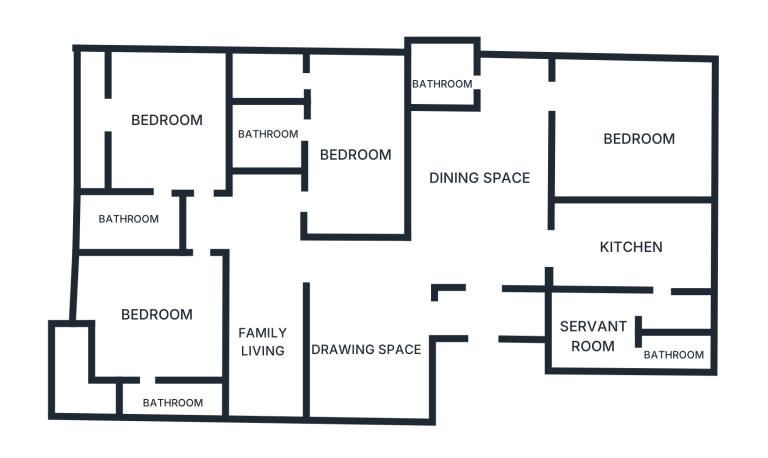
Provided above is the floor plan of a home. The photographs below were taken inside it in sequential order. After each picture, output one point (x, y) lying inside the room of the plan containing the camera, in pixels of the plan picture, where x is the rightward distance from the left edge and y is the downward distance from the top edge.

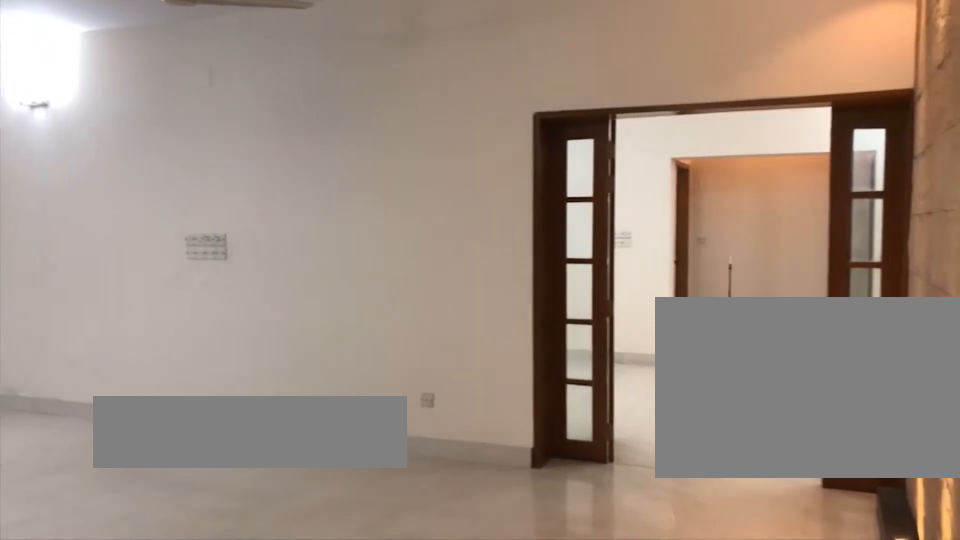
(398, 336)
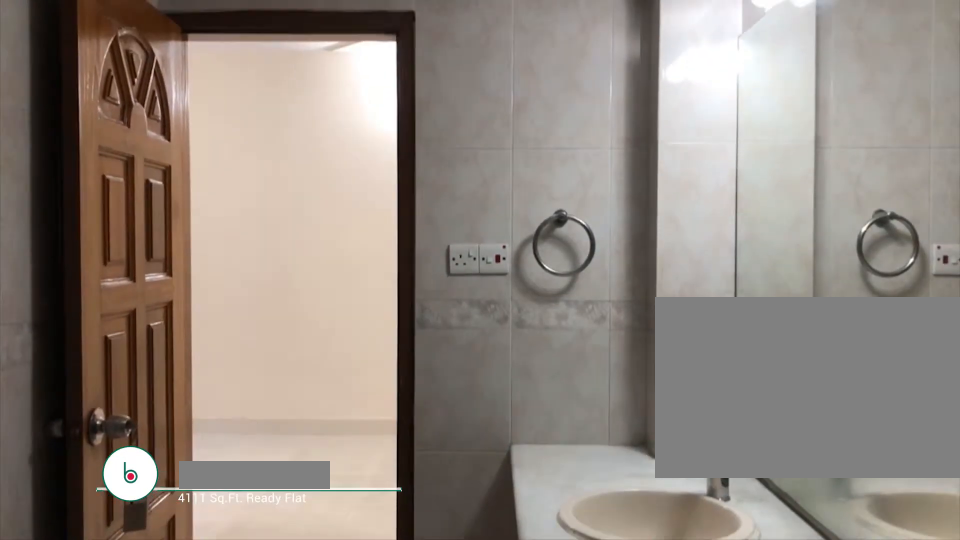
(266, 137)
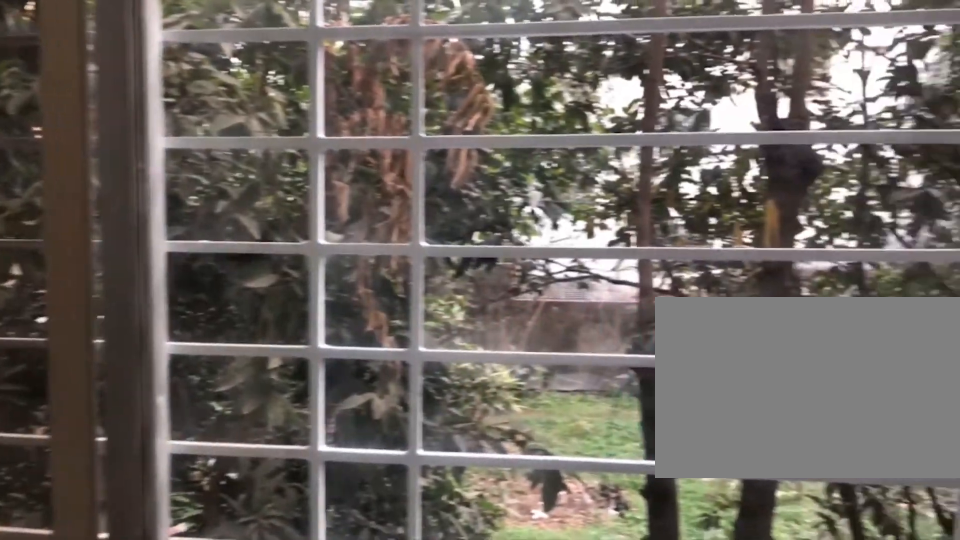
(274, 76)
